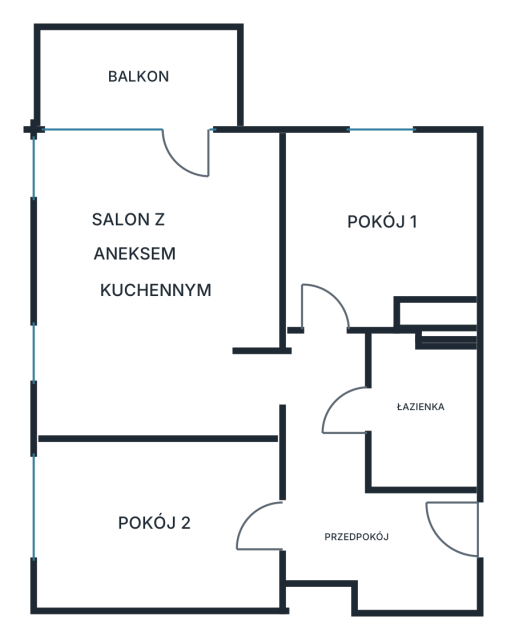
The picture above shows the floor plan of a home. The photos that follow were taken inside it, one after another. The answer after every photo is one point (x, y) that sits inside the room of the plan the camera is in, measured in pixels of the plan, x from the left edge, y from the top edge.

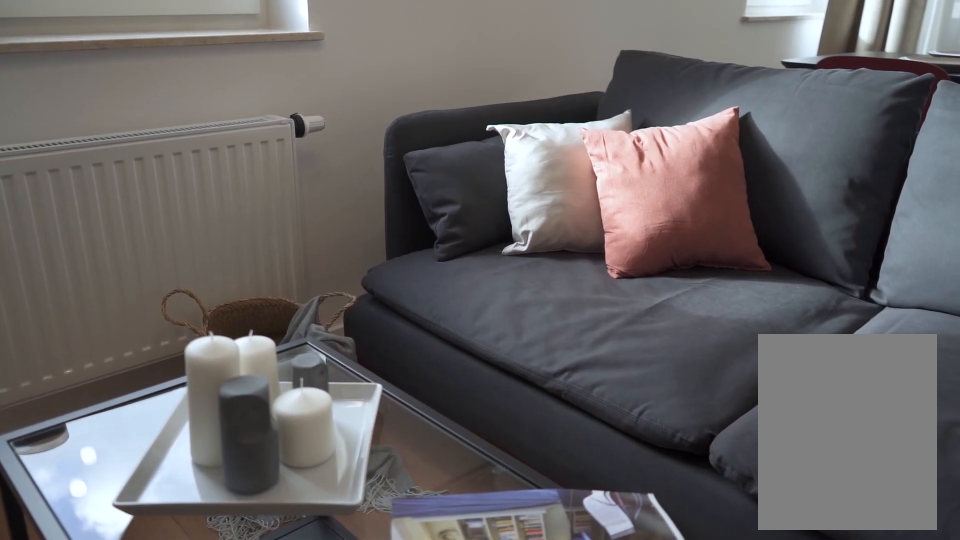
(157, 285)
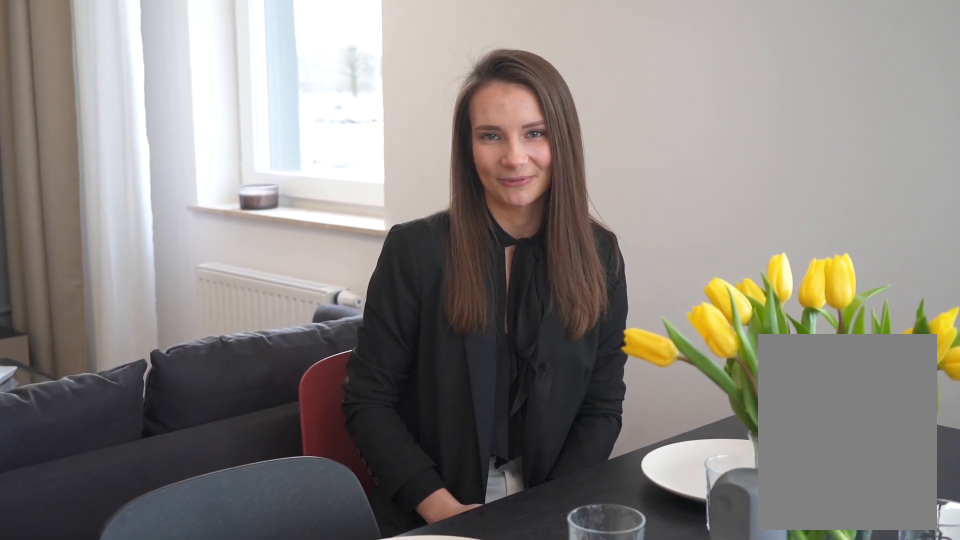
(157, 285)
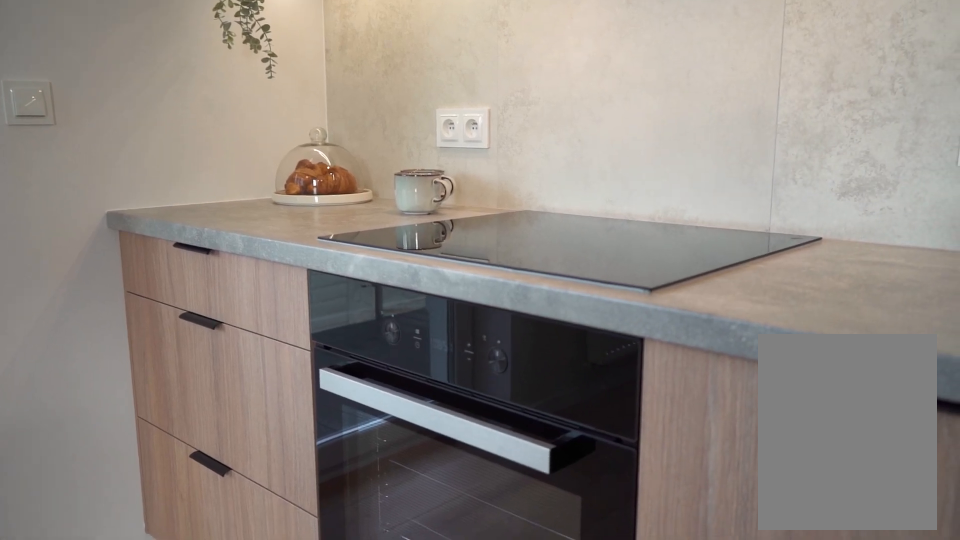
(161, 285)
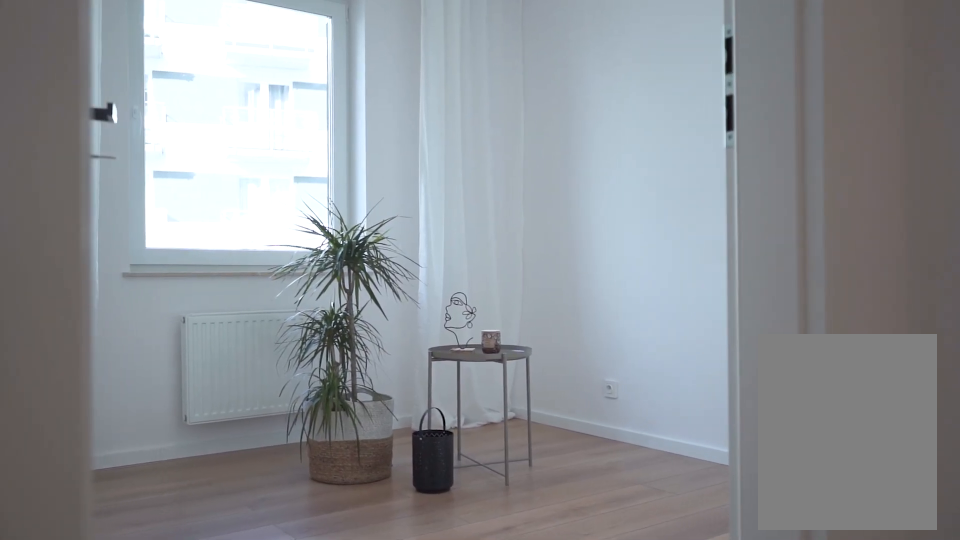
(383, 228)
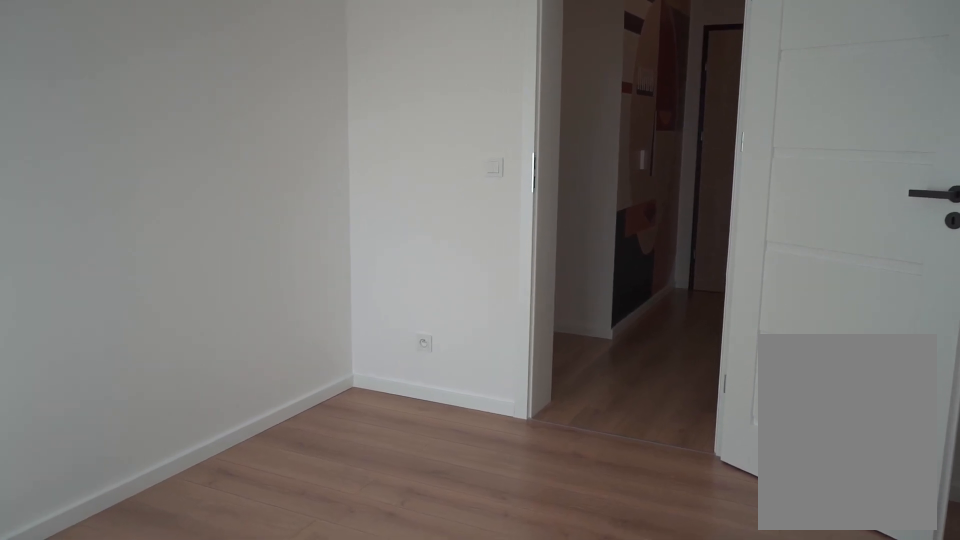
(154, 521)
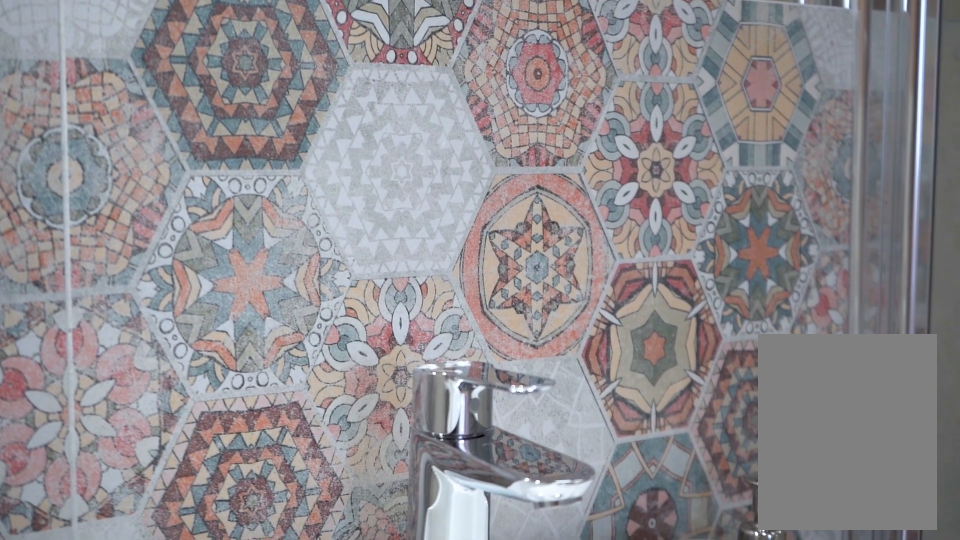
(419, 413)
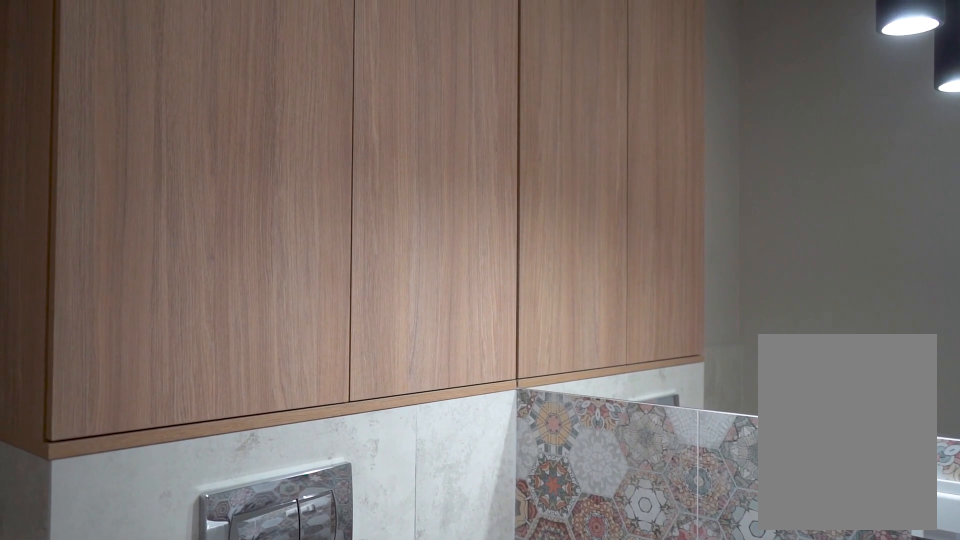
(419, 413)
